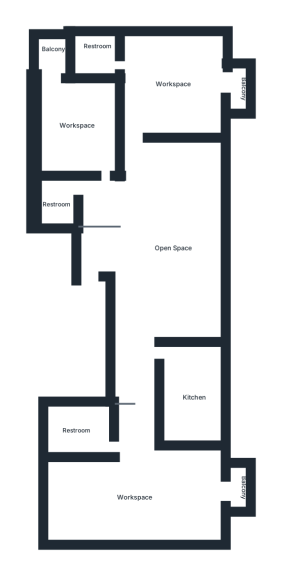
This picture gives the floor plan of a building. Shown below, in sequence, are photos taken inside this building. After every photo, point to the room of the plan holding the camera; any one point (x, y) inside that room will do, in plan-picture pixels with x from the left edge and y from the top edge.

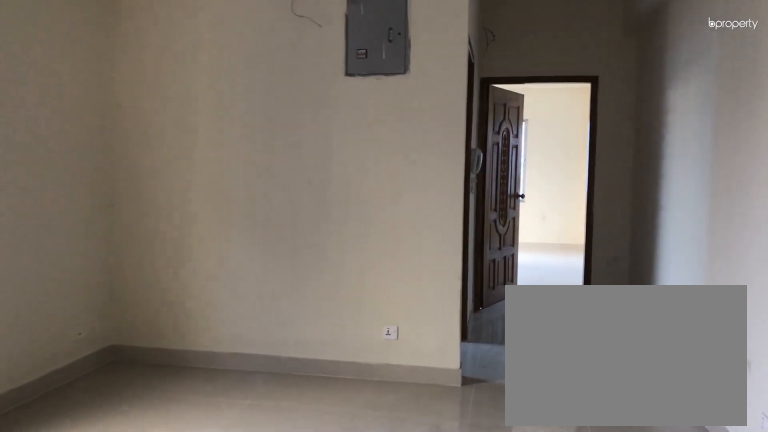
(167, 238)
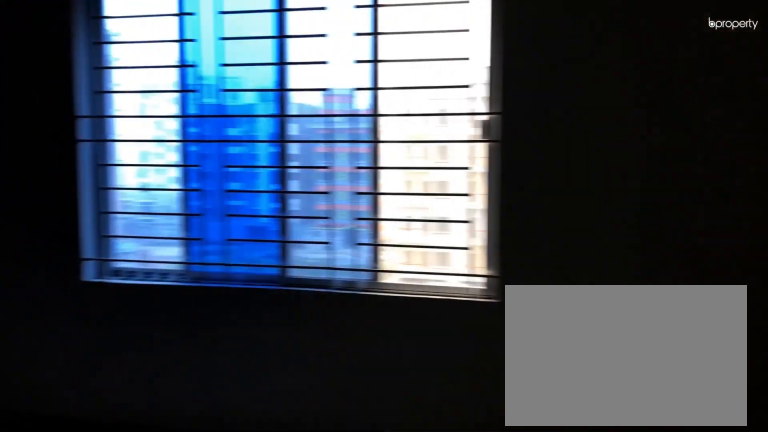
(167, 238)
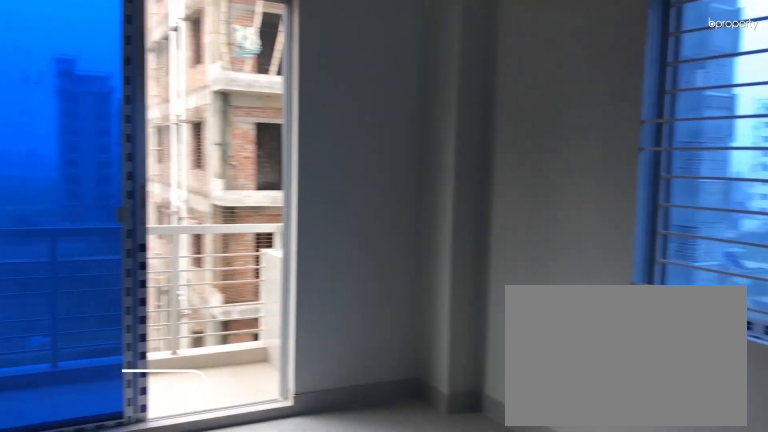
(136, 499)
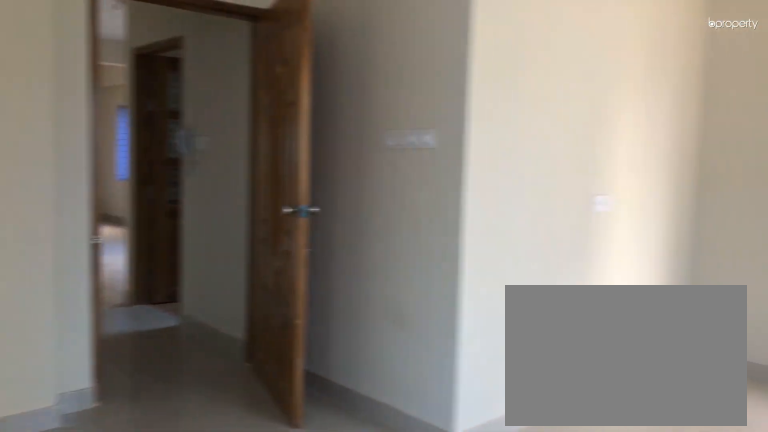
(136, 499)
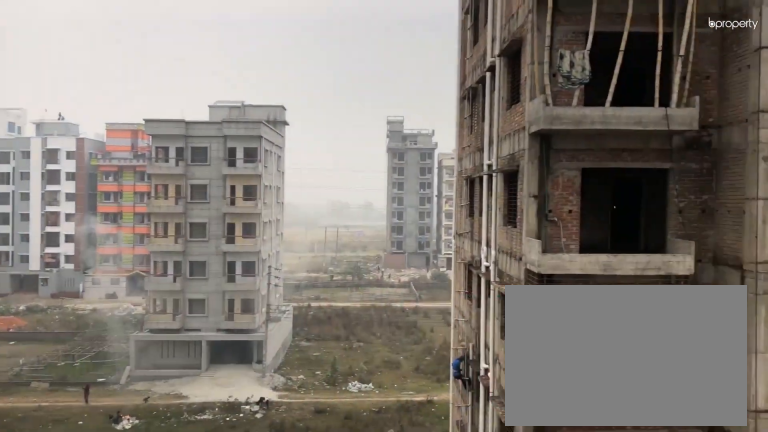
(235, 494)
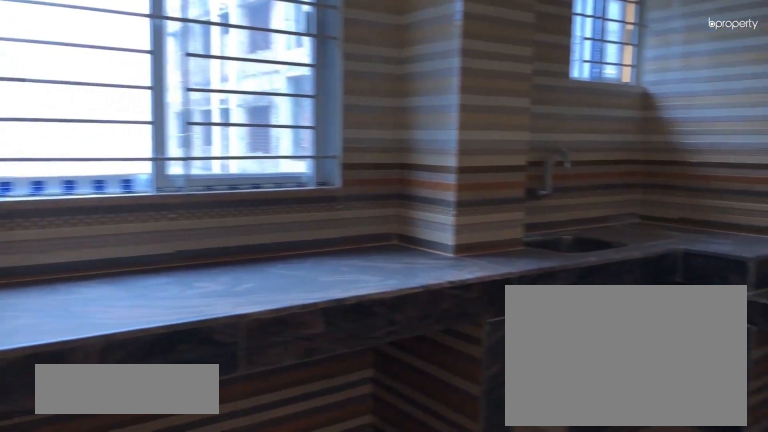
(190, 392)
